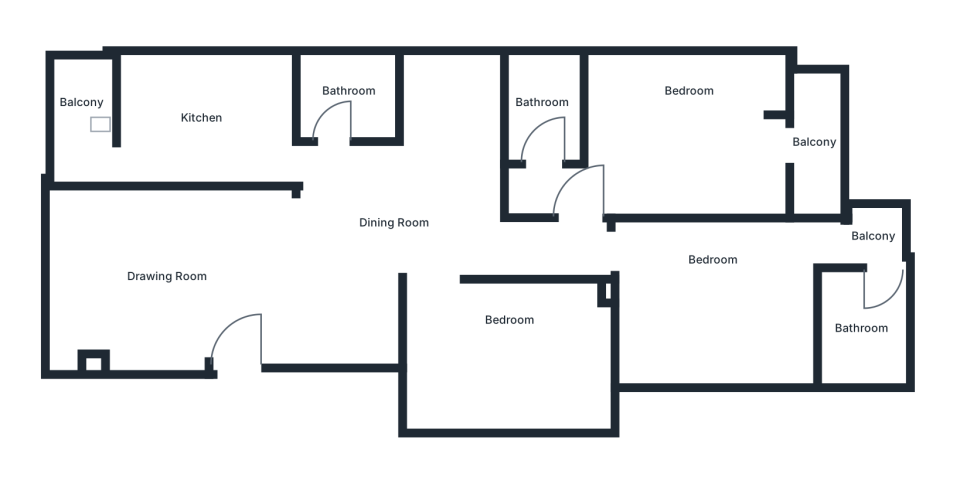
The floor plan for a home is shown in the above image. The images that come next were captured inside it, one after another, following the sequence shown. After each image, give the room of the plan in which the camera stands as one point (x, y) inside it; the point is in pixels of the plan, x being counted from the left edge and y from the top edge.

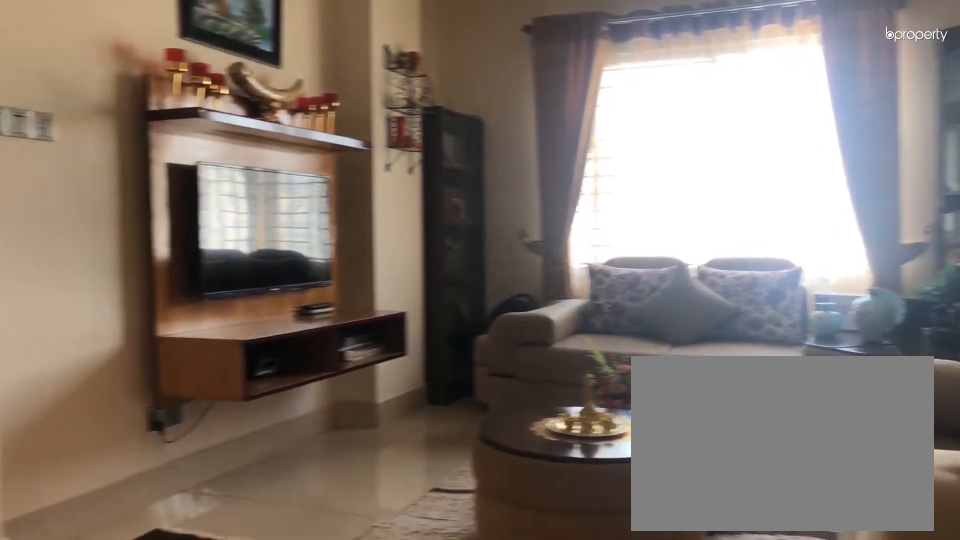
(171, 280)
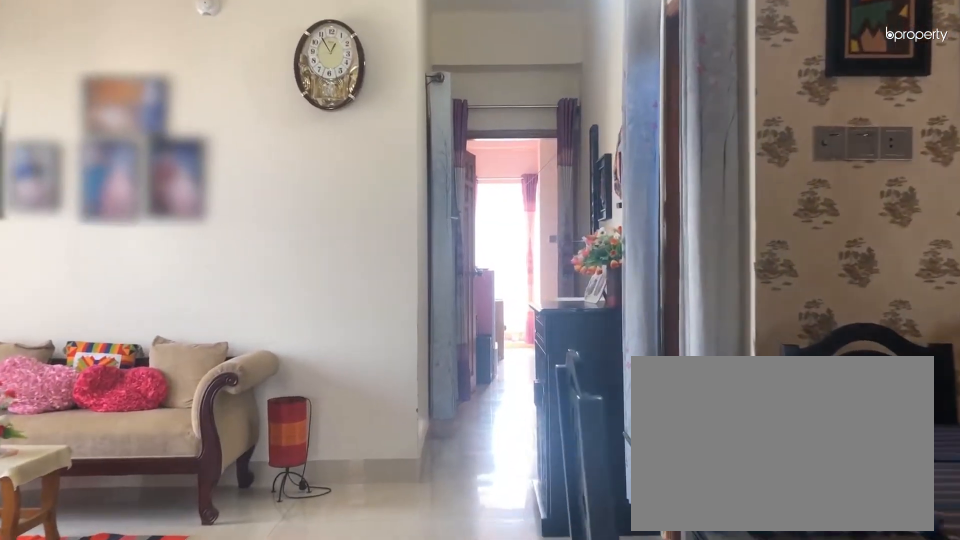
(392, 221)
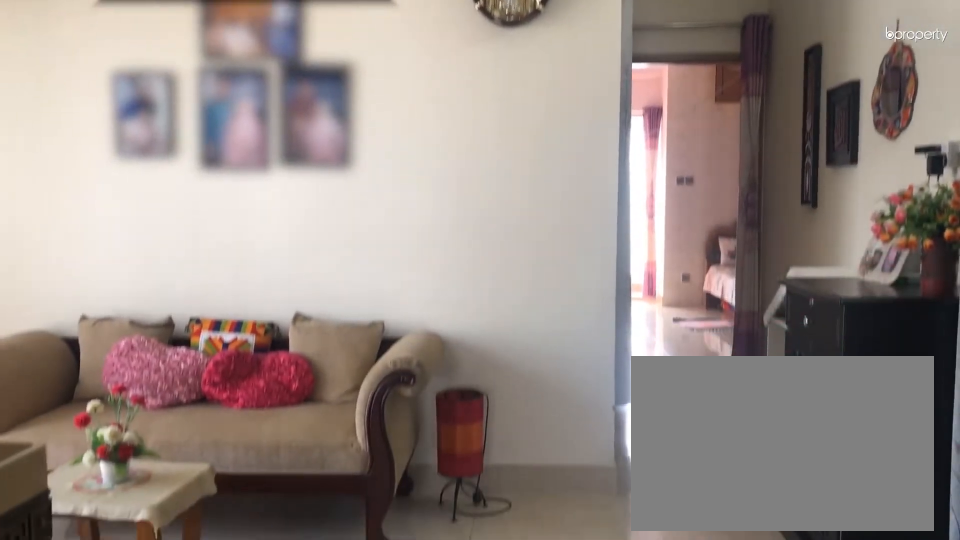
(392, 220)
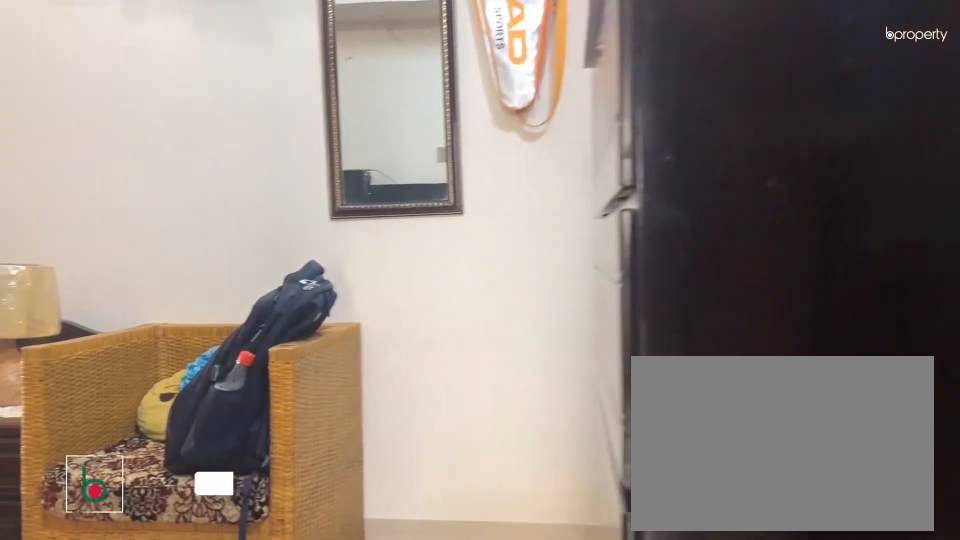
(513, 357)
